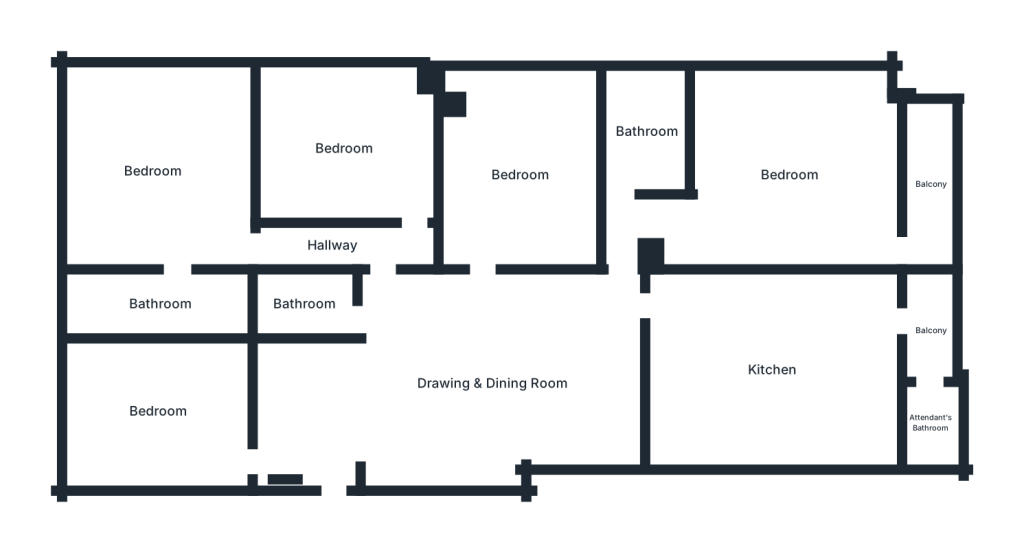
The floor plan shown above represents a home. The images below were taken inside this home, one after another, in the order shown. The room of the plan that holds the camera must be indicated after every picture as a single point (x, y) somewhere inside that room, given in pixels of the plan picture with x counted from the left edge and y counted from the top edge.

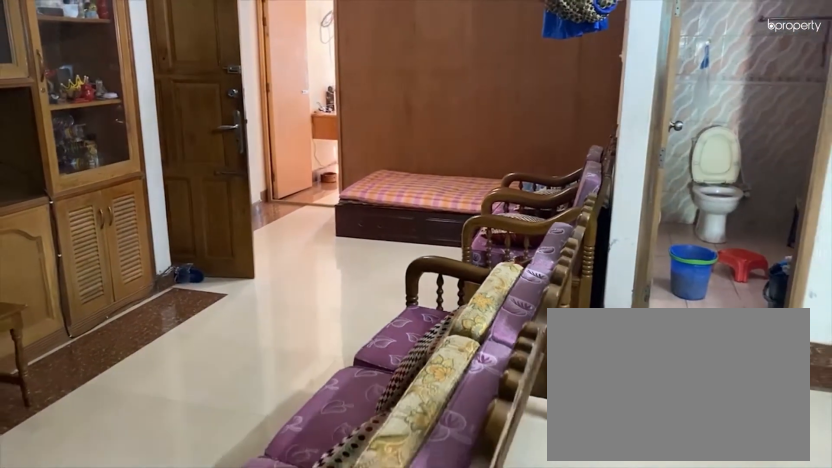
(486, 399)
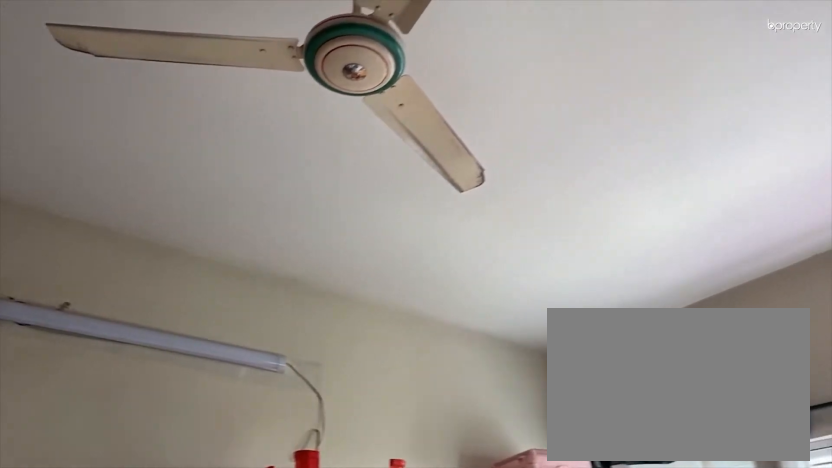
(344, 151)
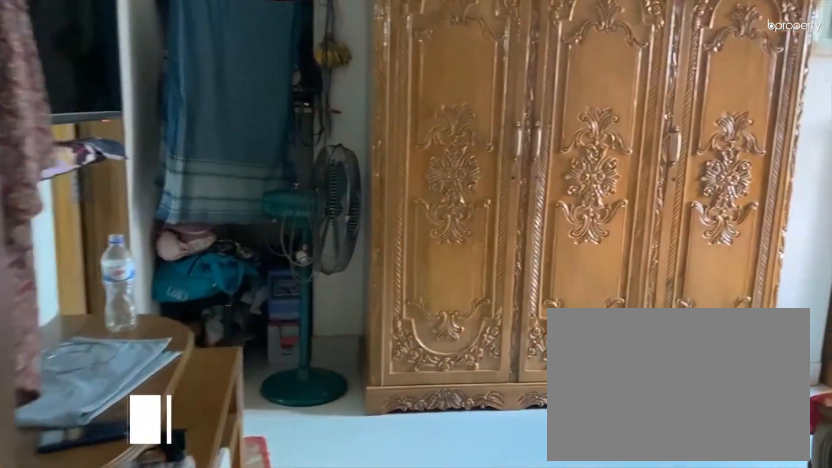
(151, 177)
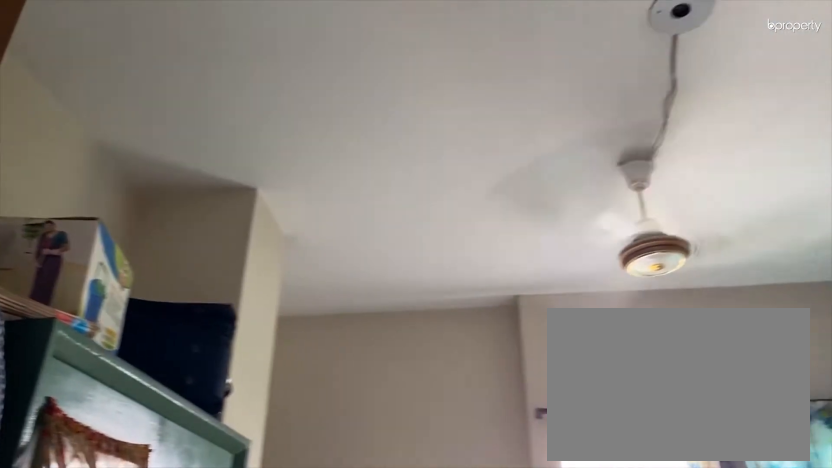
(517, 178)
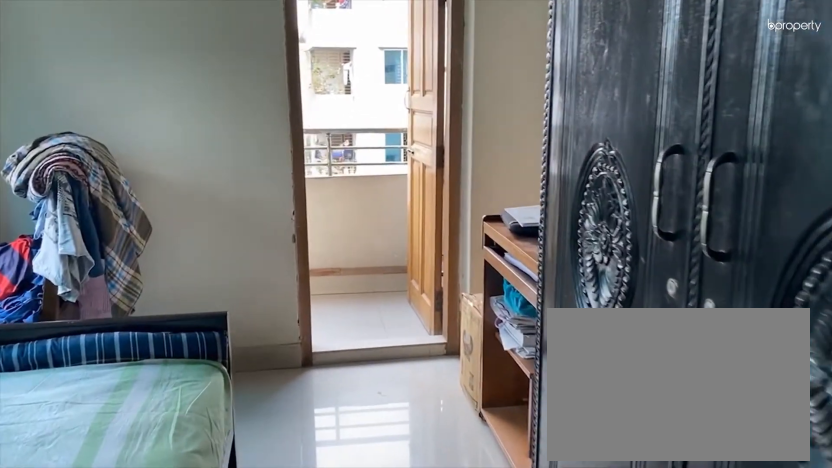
(785, 178)
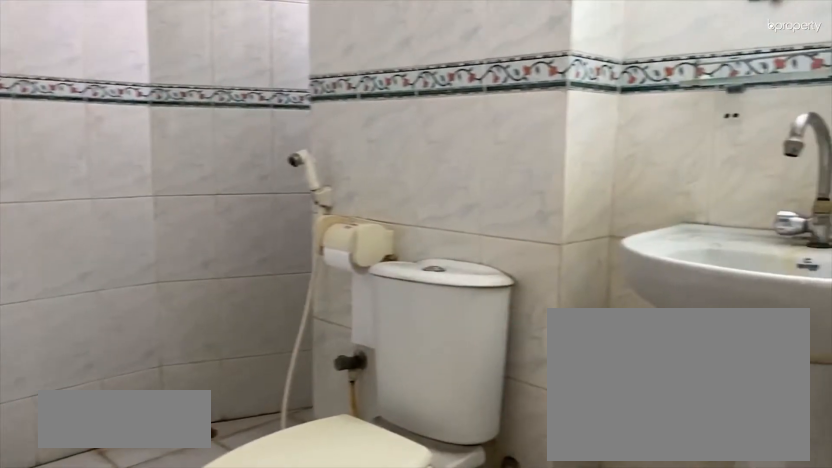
(653, 133)
